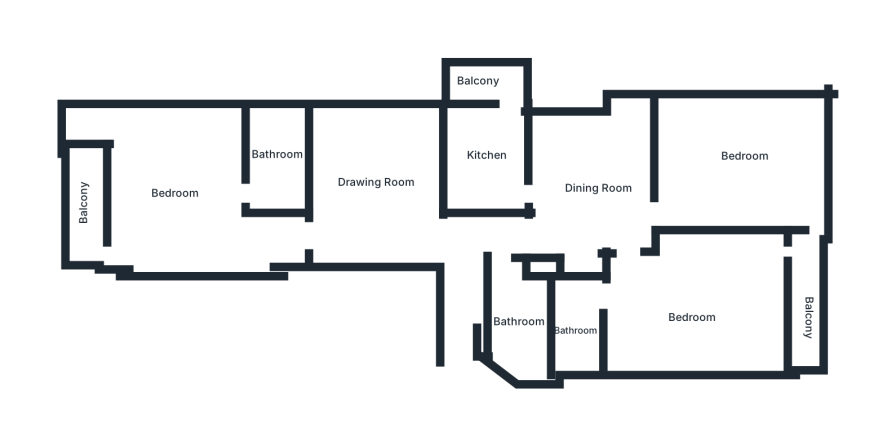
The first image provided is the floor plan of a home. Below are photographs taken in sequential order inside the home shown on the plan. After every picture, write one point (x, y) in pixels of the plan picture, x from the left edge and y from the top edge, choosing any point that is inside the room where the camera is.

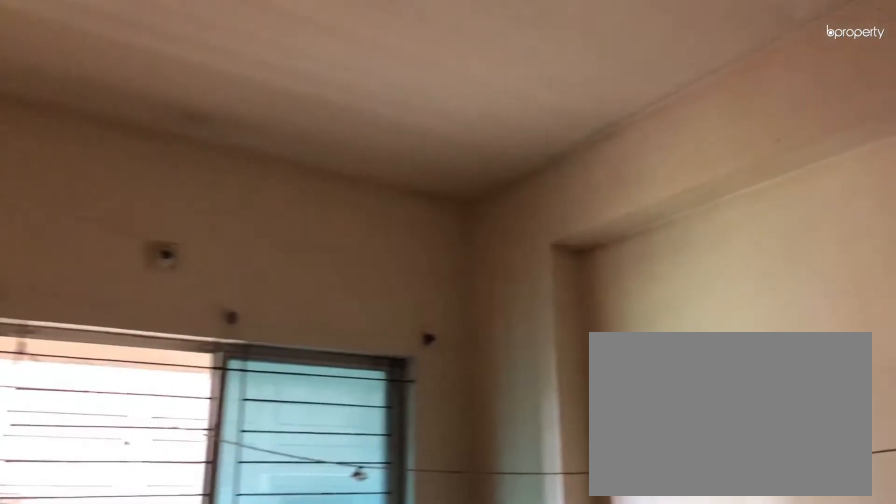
(706, 304)
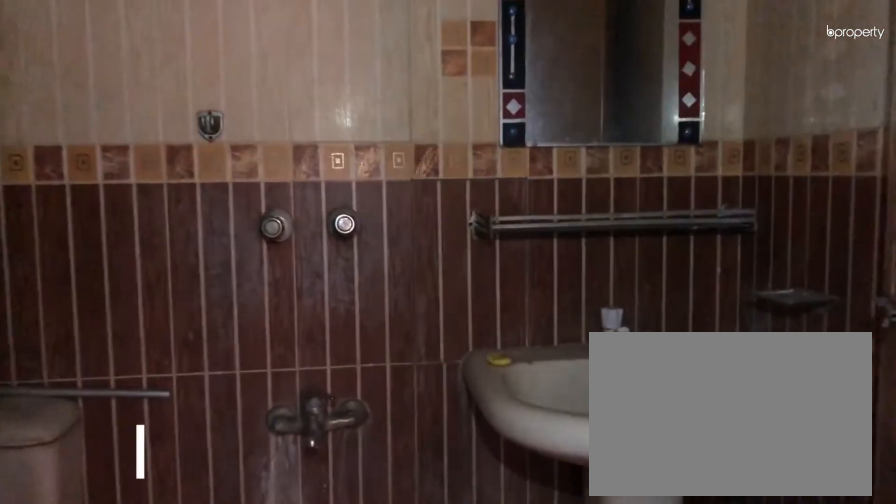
(580, 331)
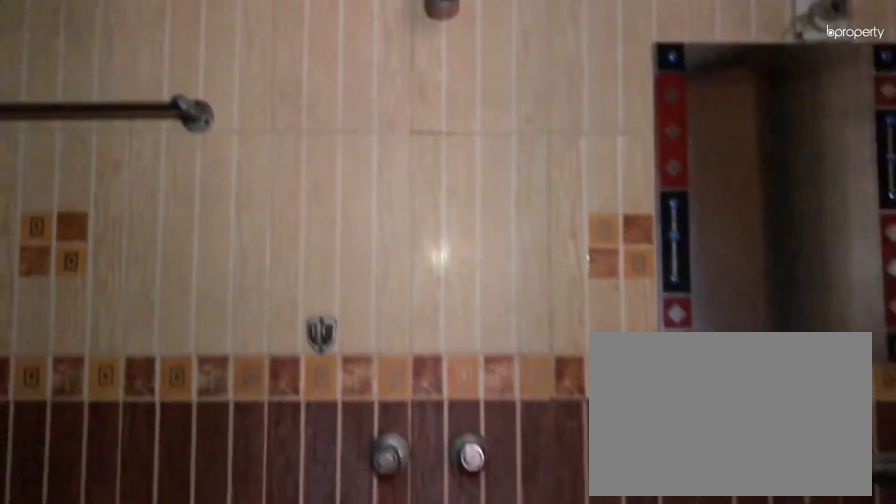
(580, 331)
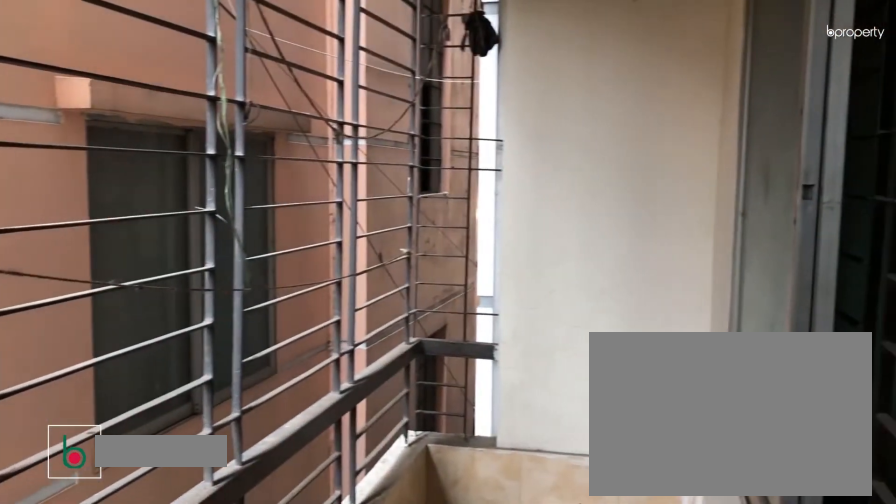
(807, 303)
